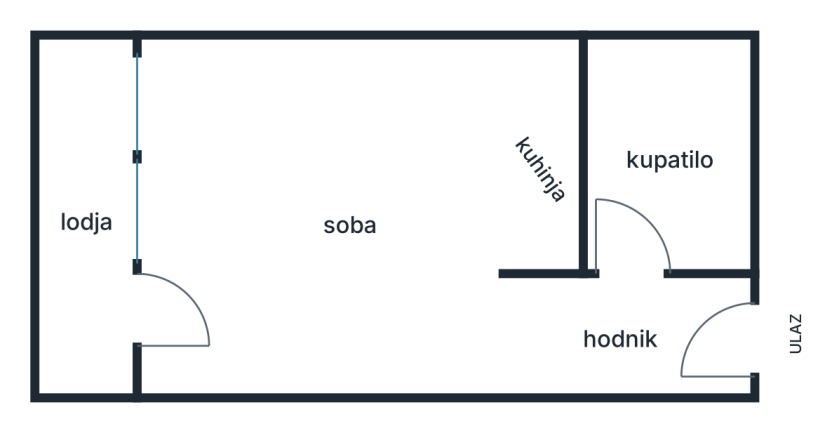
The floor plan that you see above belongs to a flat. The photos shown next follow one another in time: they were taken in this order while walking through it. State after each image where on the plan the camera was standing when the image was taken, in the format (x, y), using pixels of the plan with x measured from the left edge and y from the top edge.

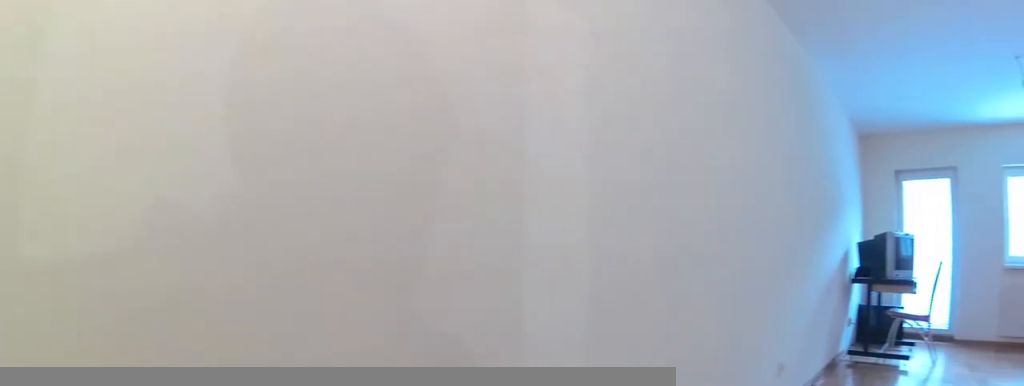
(626, 306)
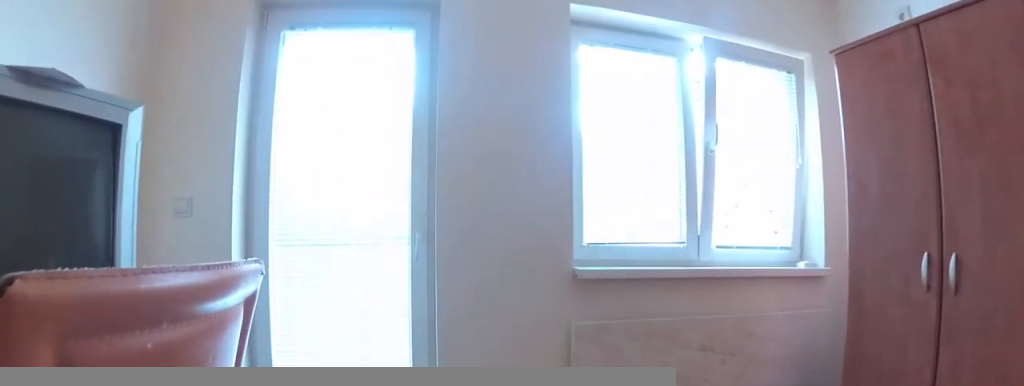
(275, 327)
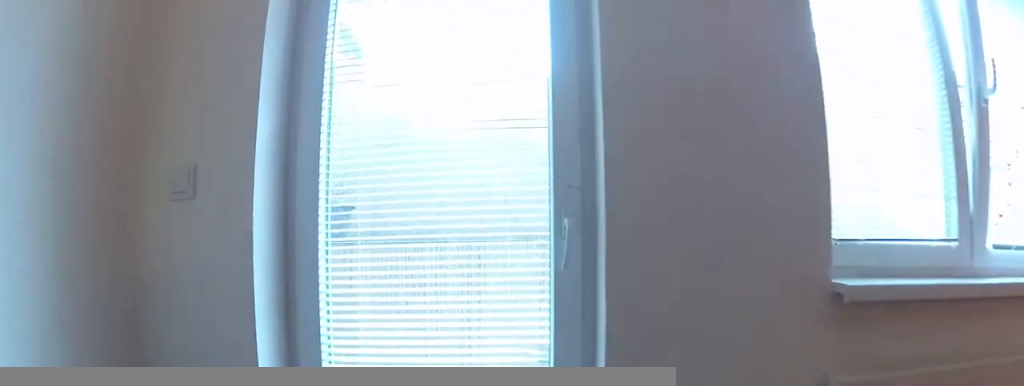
(227, 323)
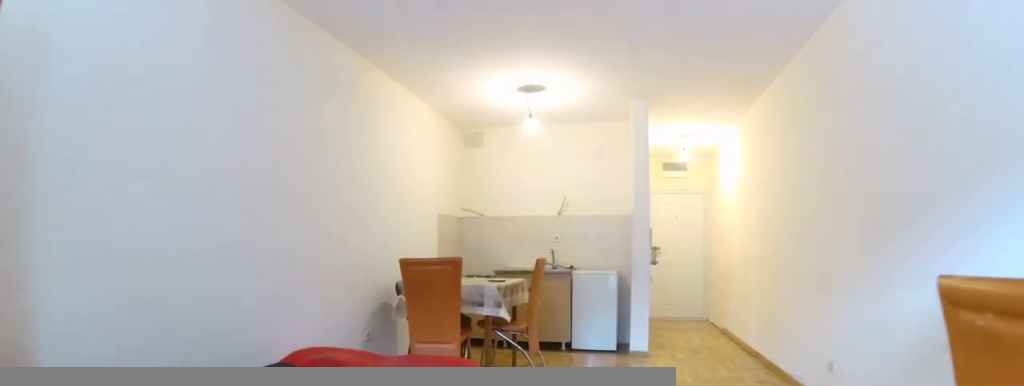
(180, 266)
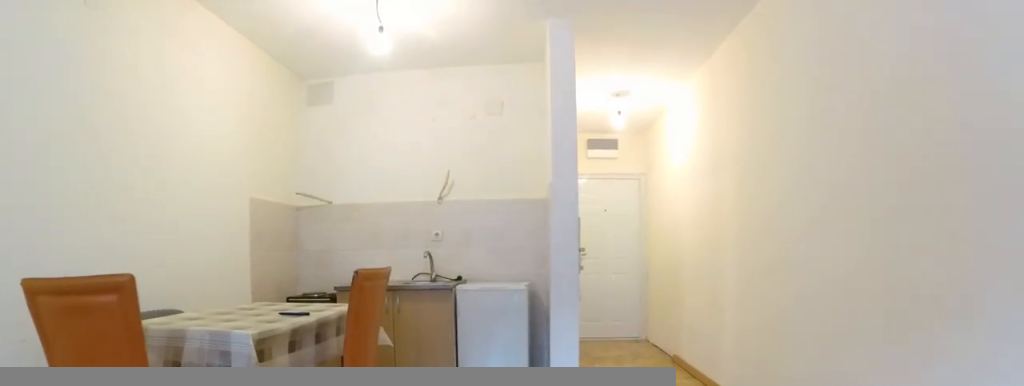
(264, 266)
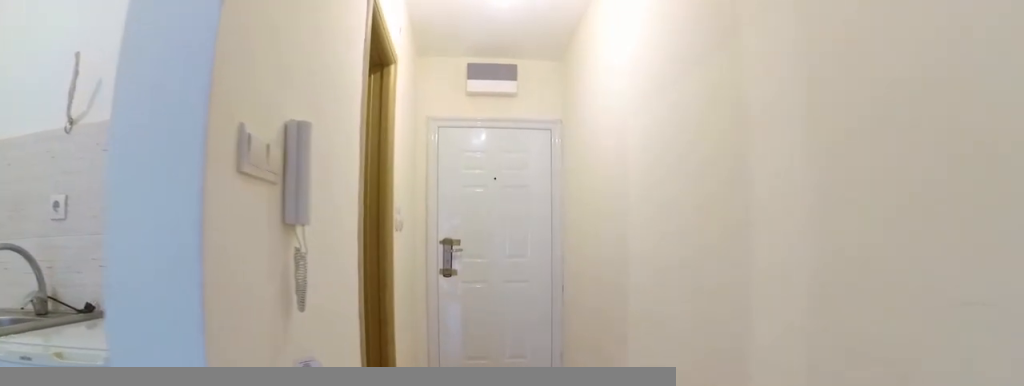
(470, 322)
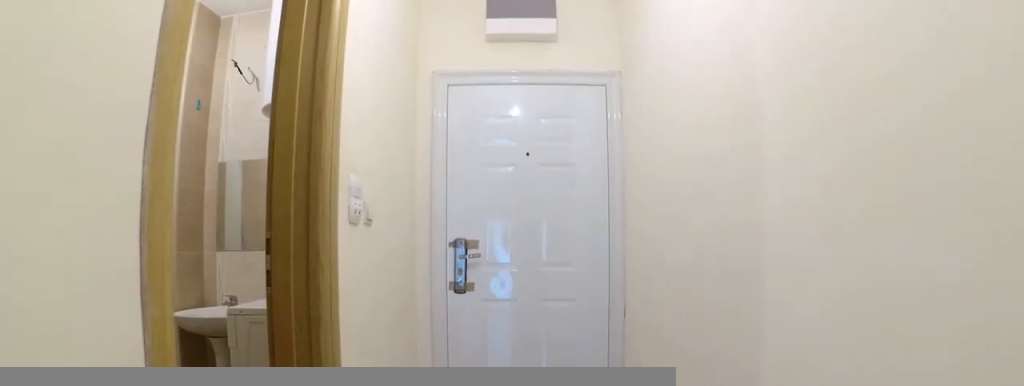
(547, 325)
